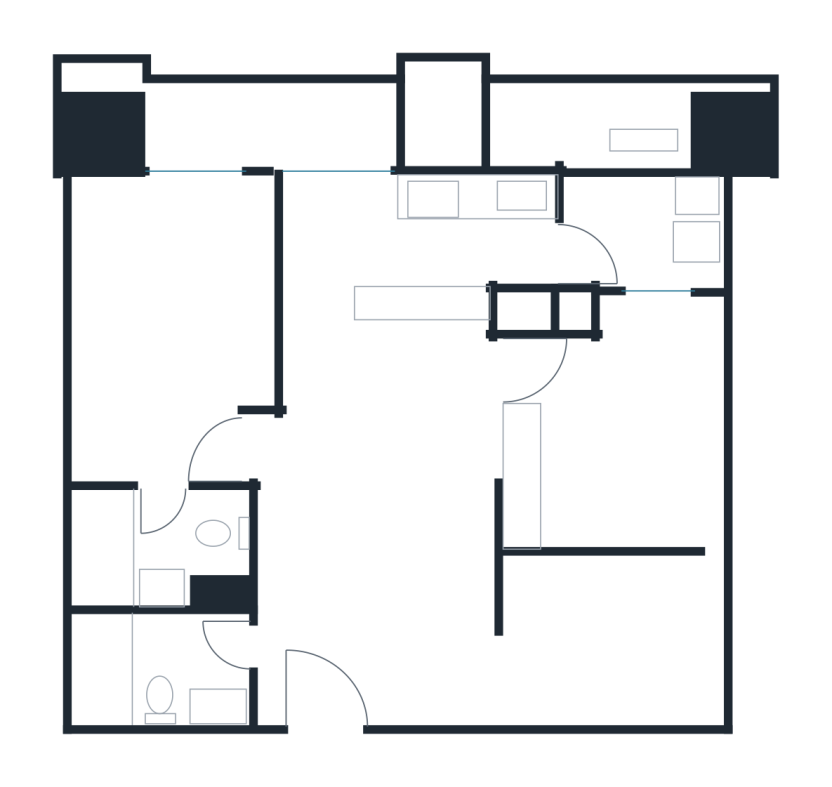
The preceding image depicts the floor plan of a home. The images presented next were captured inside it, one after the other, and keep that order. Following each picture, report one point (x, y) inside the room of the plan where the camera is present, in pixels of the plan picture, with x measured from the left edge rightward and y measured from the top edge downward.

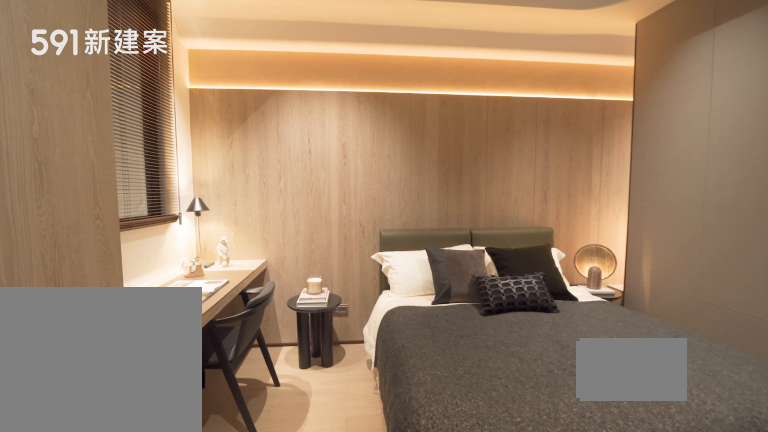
(620, 433)
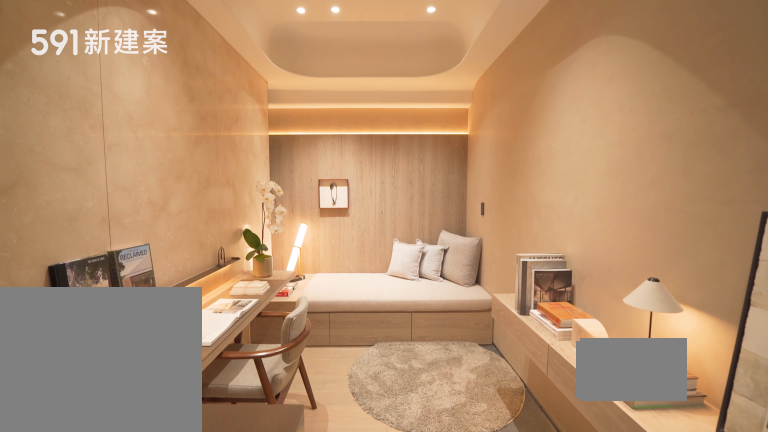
(618, 639)
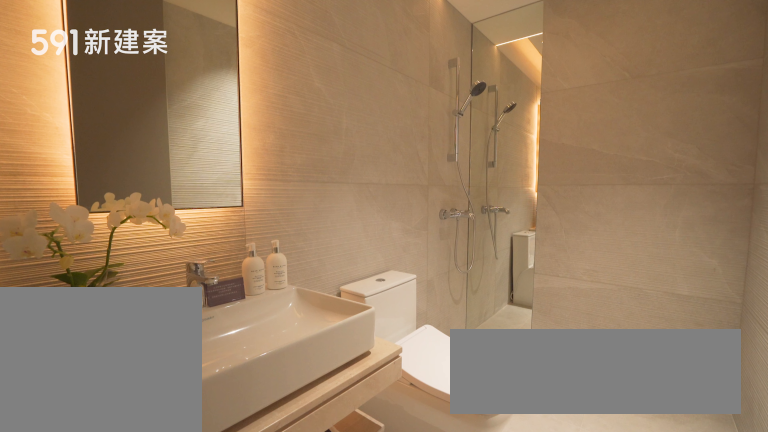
(156, 669)
